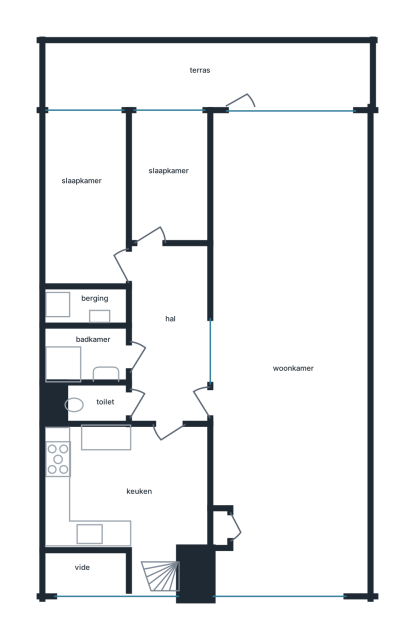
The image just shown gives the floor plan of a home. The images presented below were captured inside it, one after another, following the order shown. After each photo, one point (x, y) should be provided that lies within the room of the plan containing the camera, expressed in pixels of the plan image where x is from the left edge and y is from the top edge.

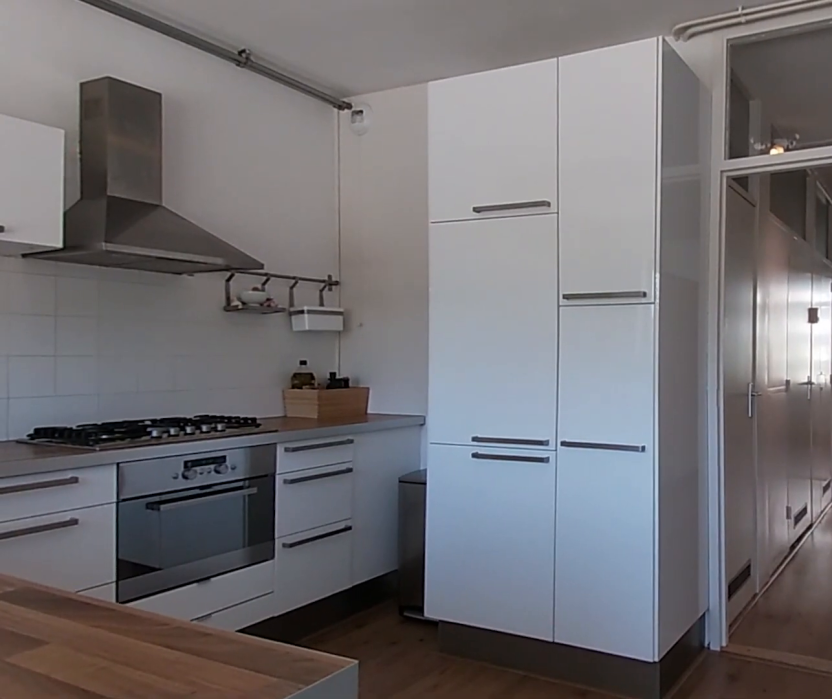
(128, 490)
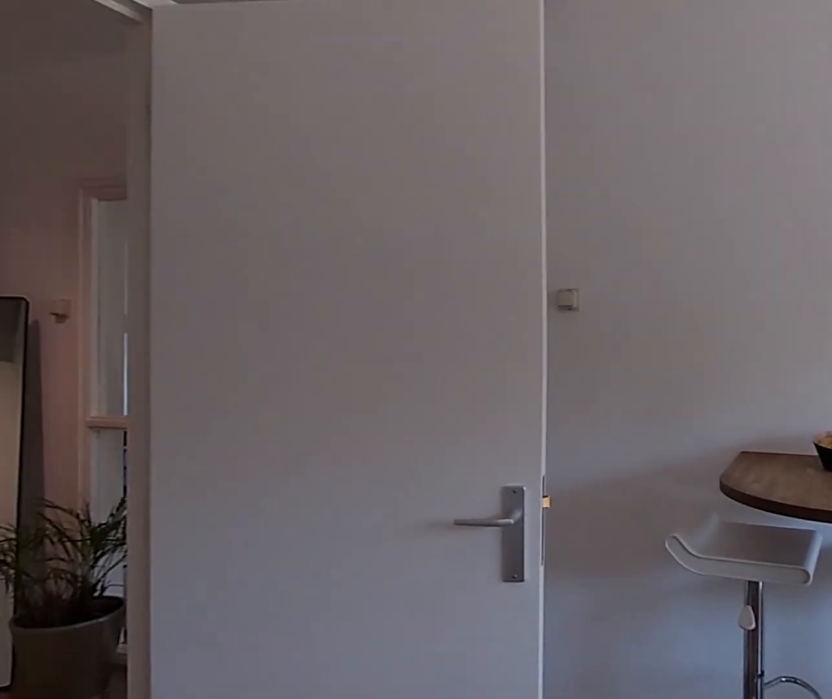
(128, 490)
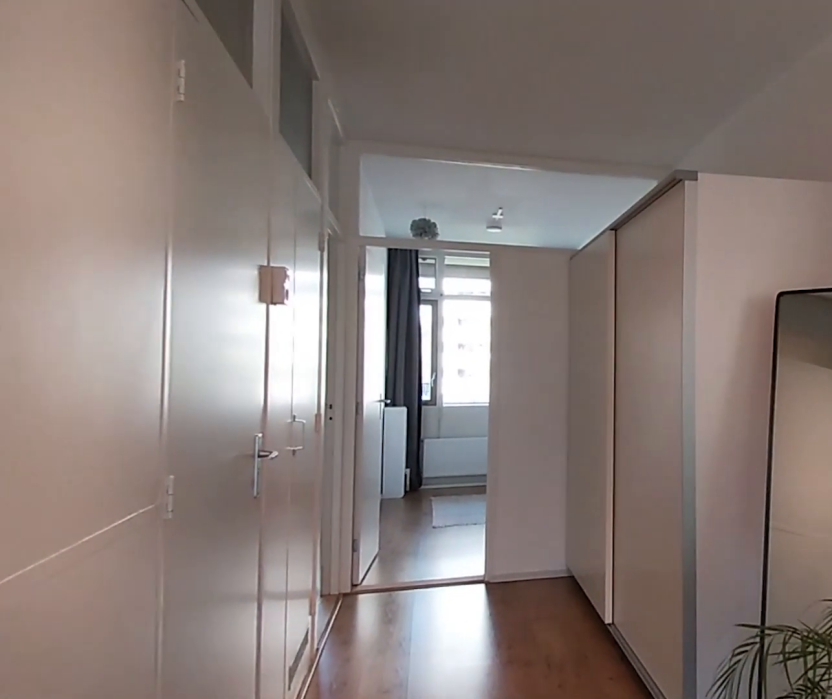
(169, 334)
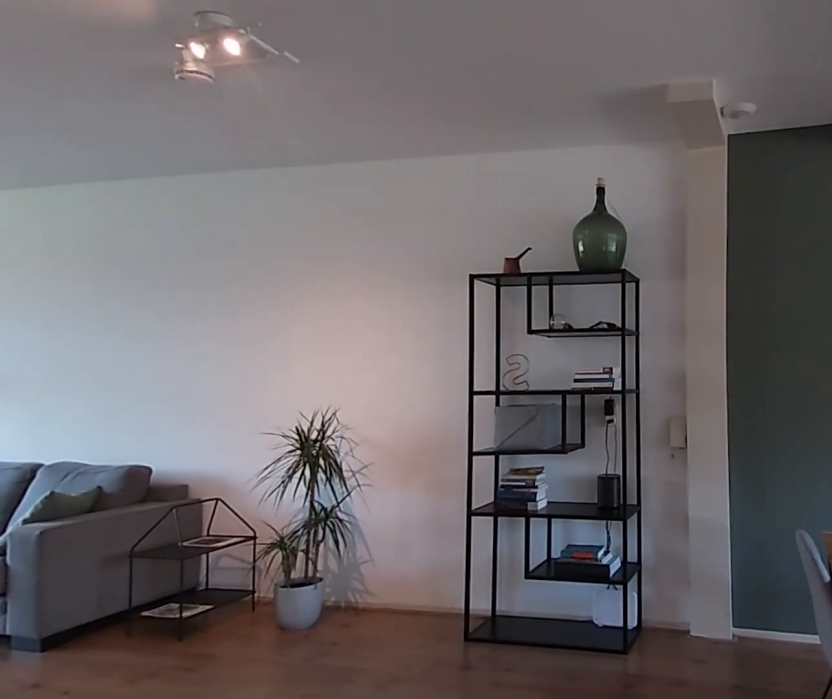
(299, 233)
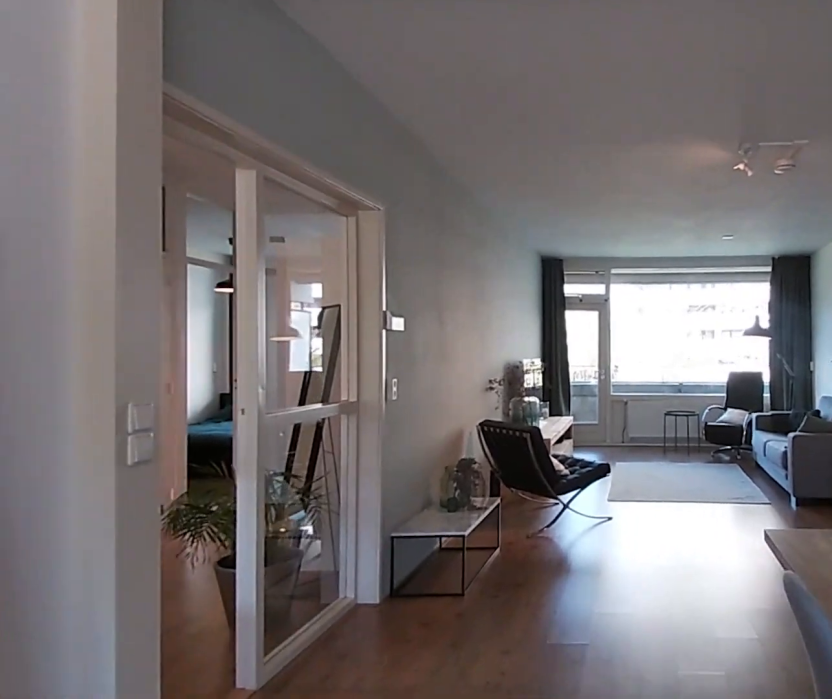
(299, 233)
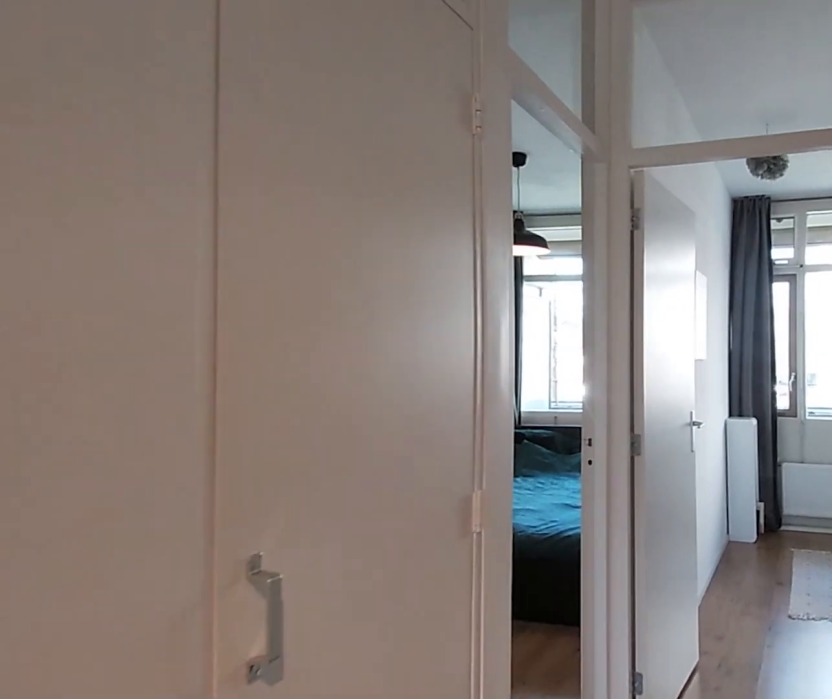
(169, 335)
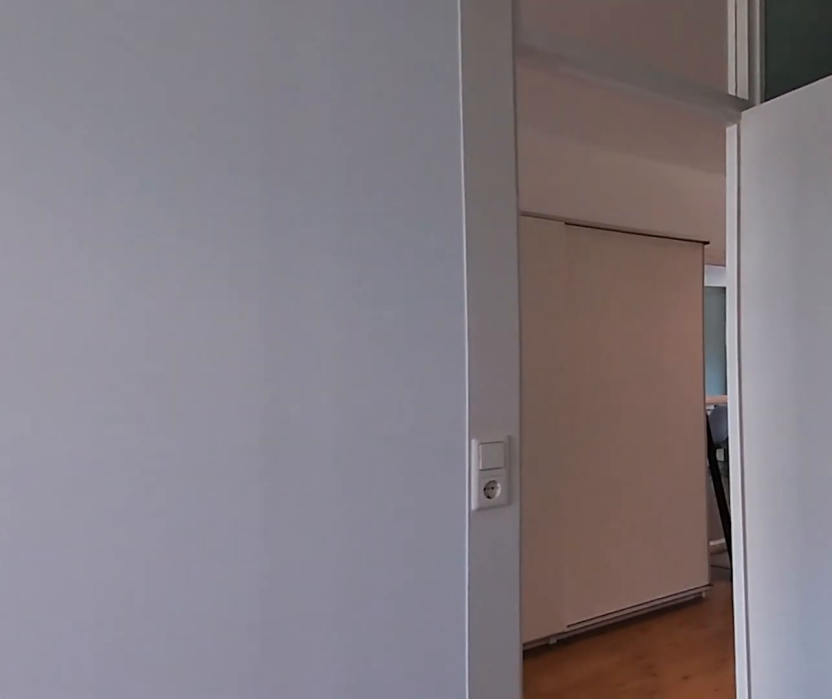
(87, 200)
